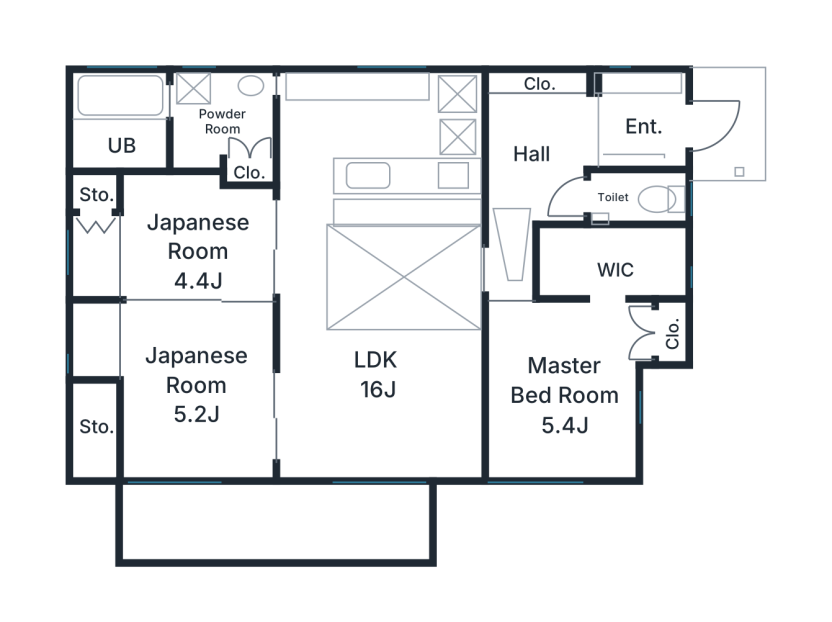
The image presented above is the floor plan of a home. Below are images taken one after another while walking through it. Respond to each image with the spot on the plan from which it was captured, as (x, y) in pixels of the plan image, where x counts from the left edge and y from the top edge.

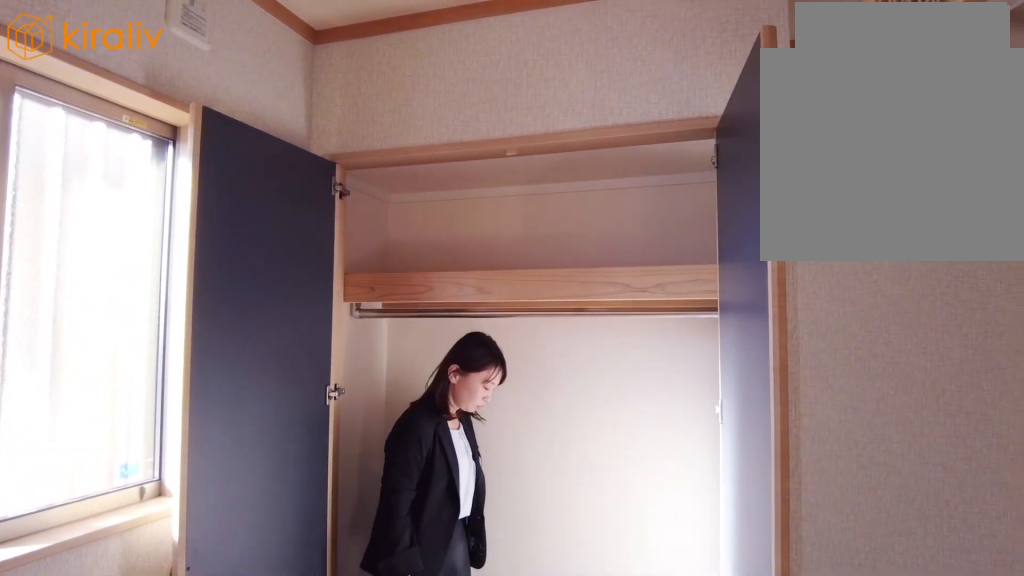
(117, 297)
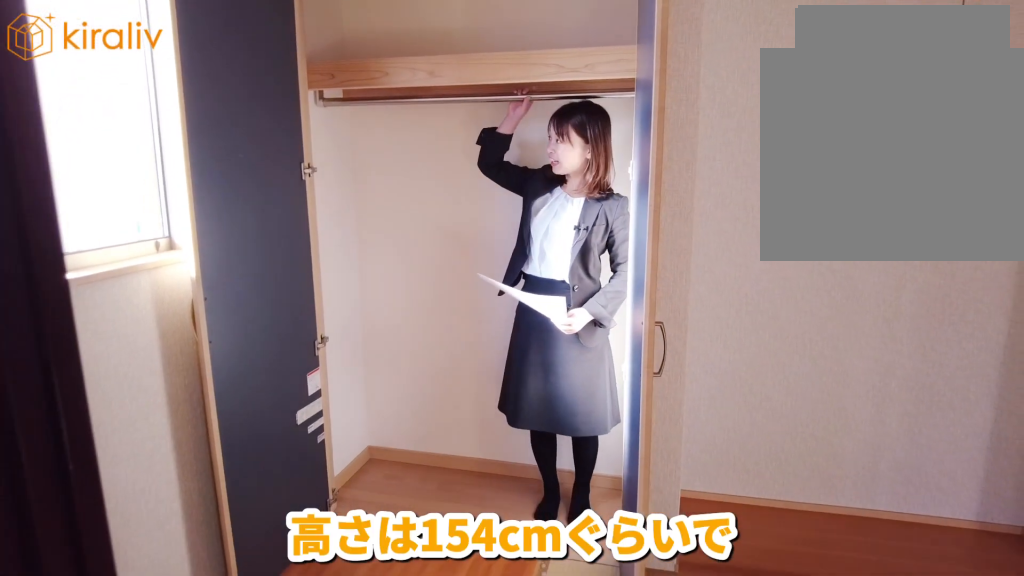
(115, 306)
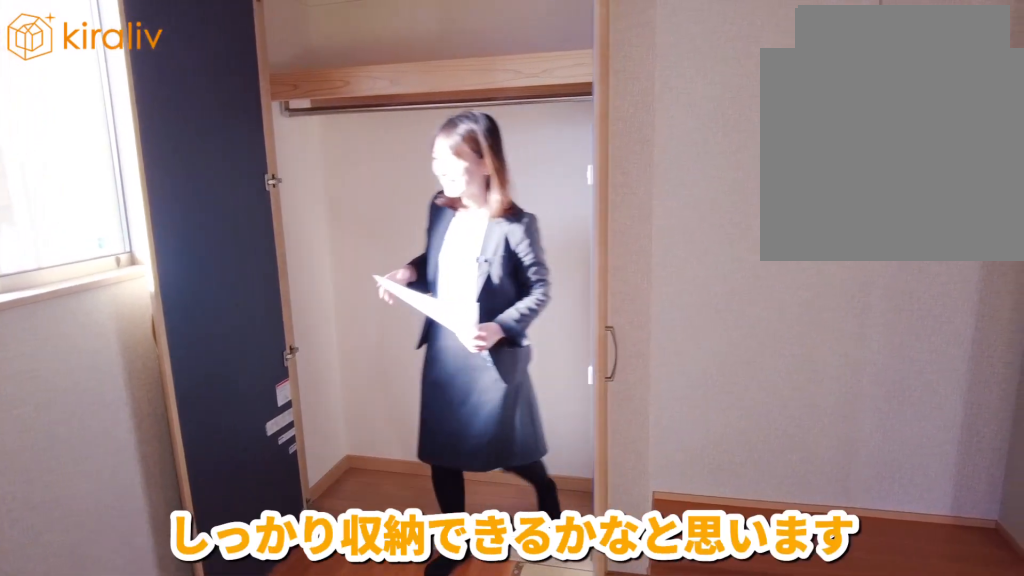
(120, 315)
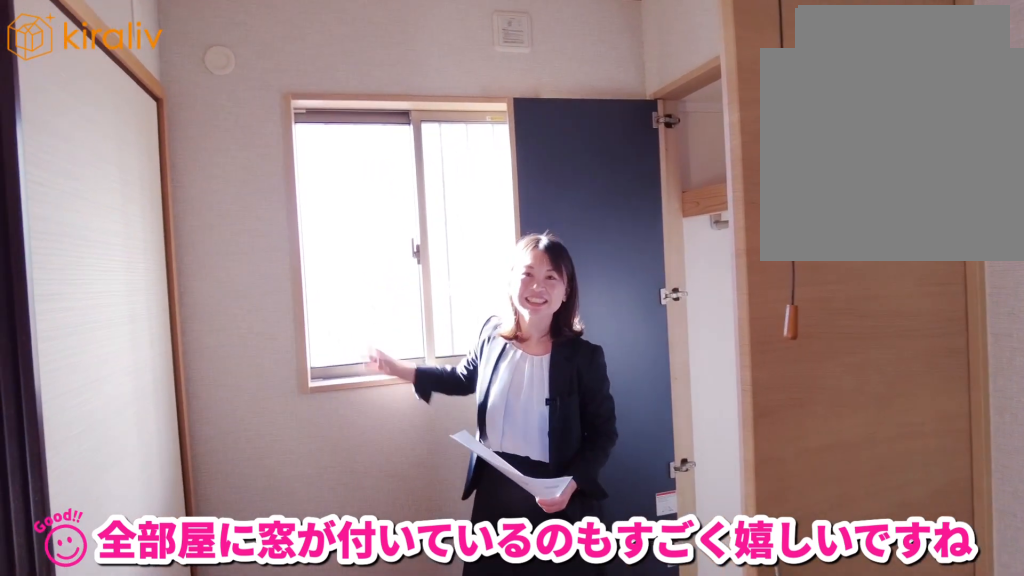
(126, 323)
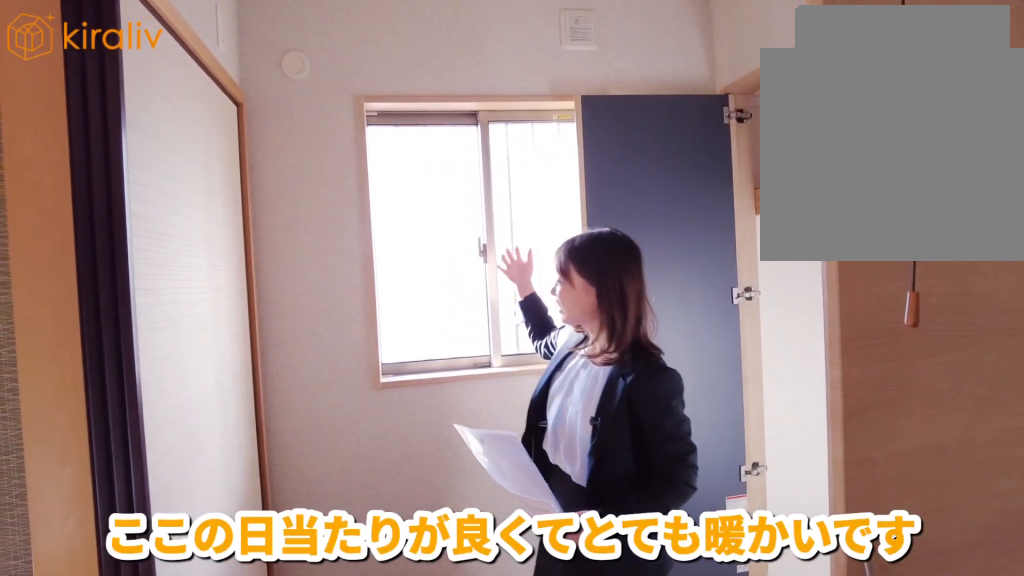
(127, 323)
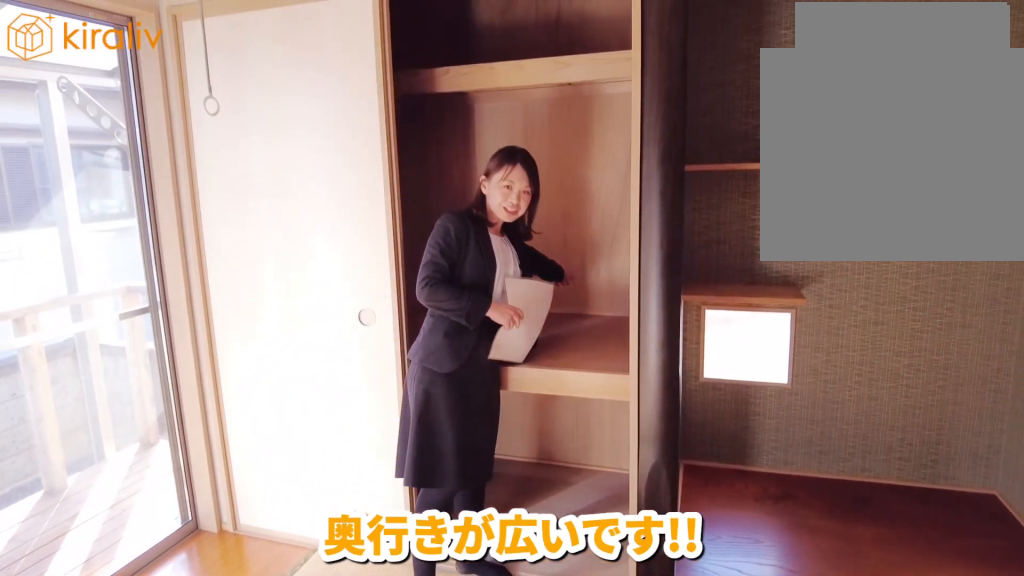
(141, 438)
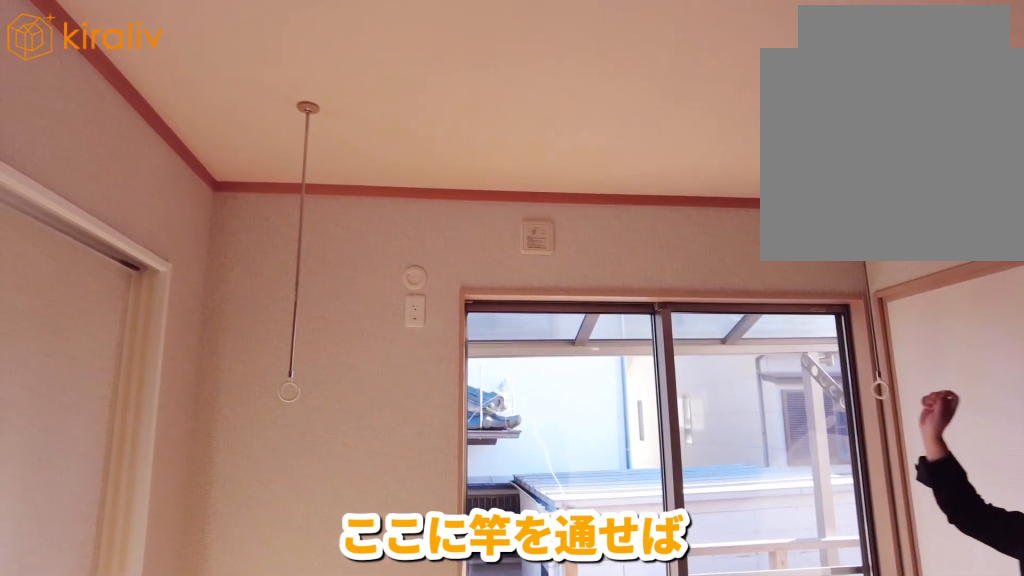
(143, 416)
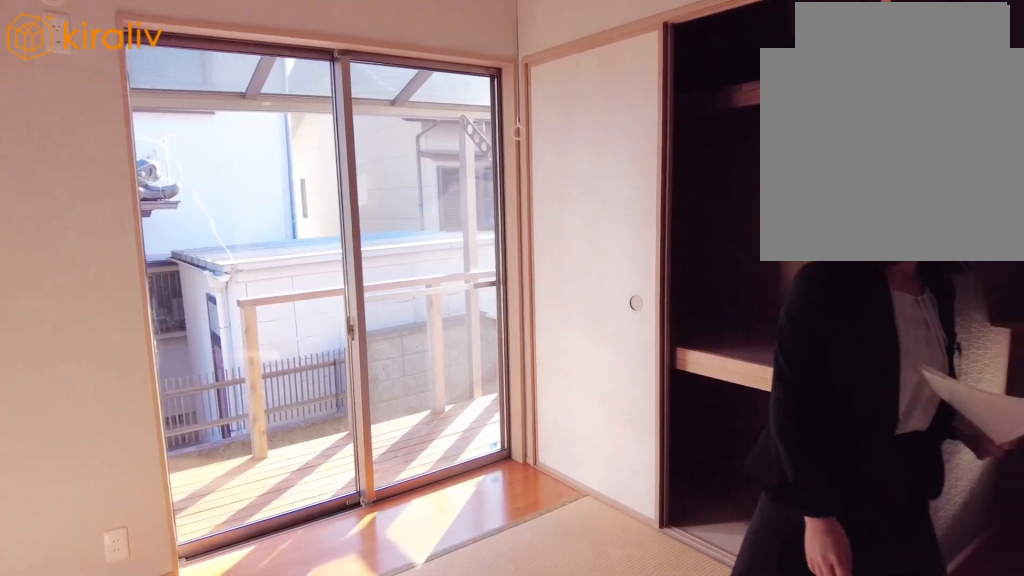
(147, 390)
